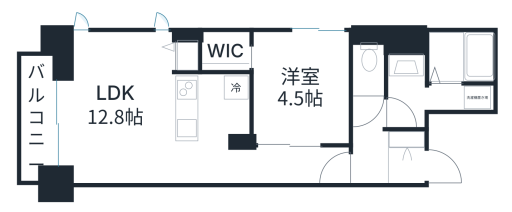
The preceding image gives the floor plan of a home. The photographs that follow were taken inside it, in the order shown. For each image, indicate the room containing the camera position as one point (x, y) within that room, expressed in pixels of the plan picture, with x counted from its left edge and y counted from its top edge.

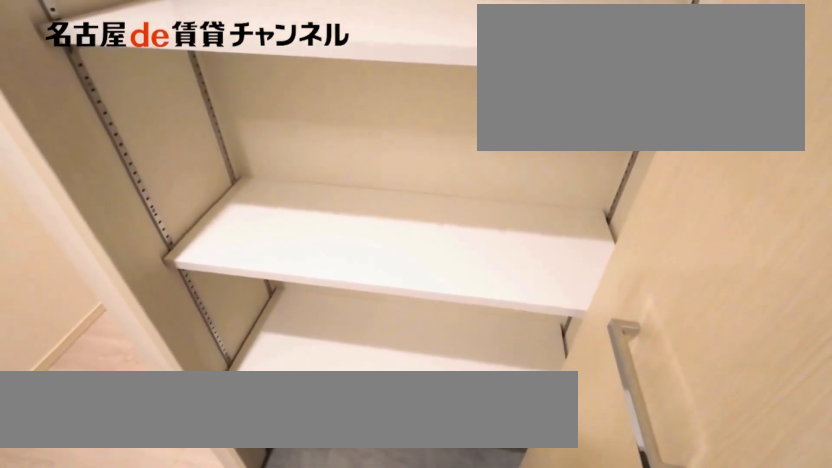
(407, 137)
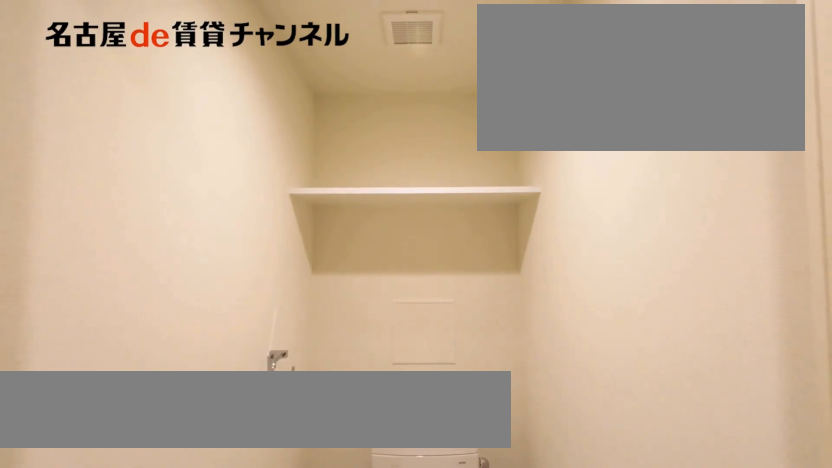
(369, 62)
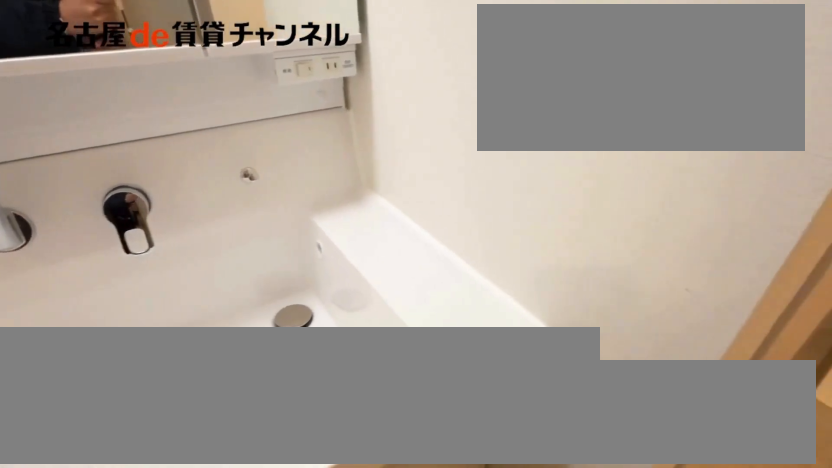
(436, 98)
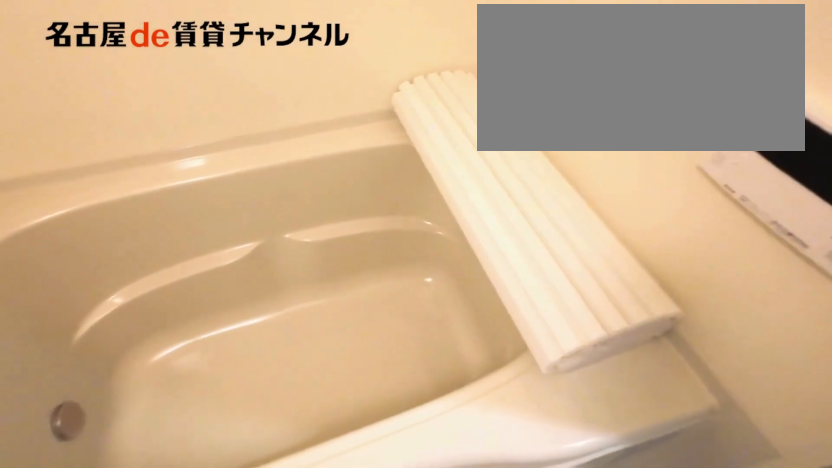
(435, 75)
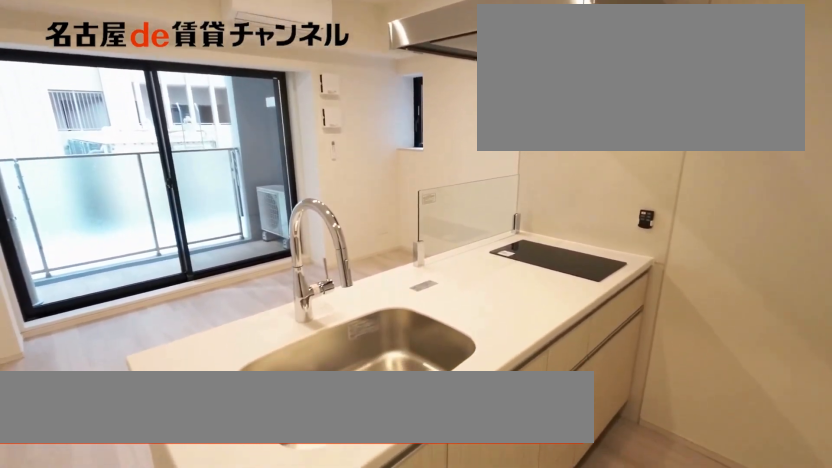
(213, 109)
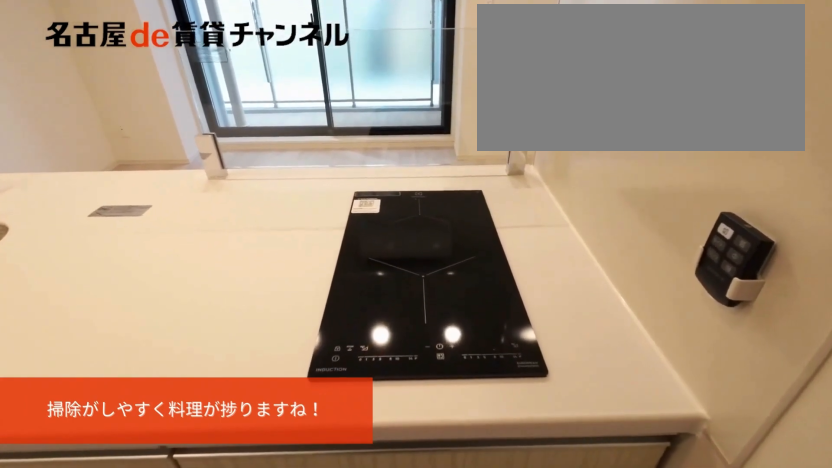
(213, 109)
